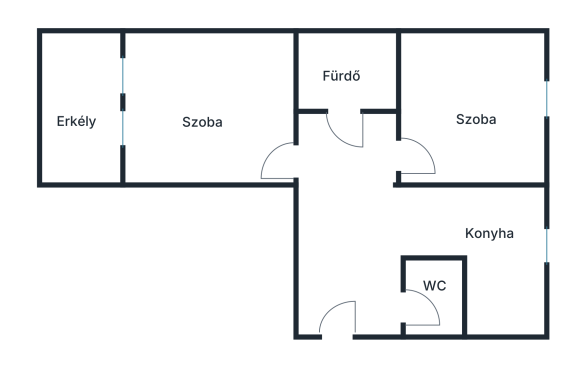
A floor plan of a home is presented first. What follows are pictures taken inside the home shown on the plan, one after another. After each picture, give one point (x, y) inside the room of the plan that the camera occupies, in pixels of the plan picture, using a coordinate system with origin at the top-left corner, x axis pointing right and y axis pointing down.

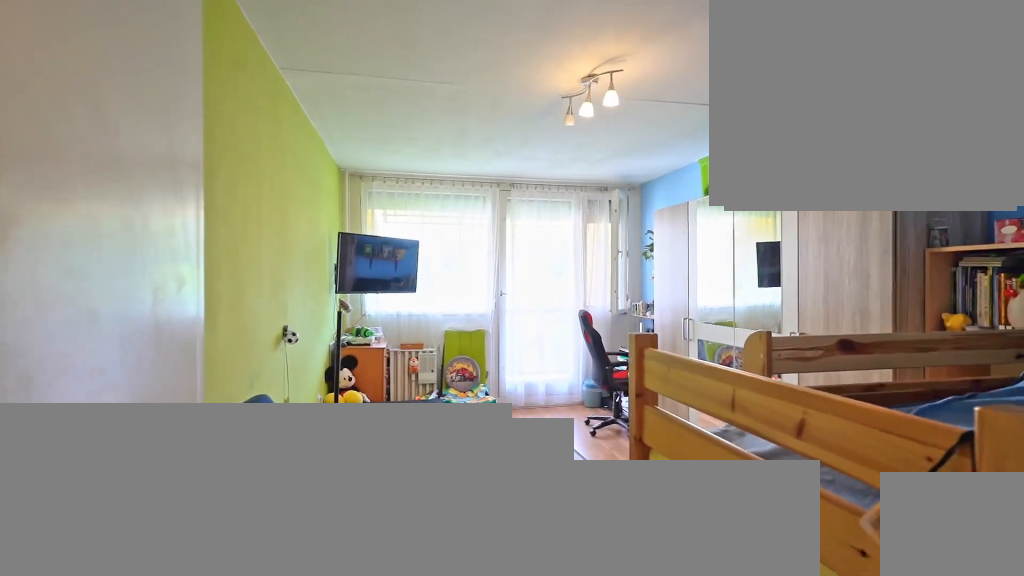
(210, 112)
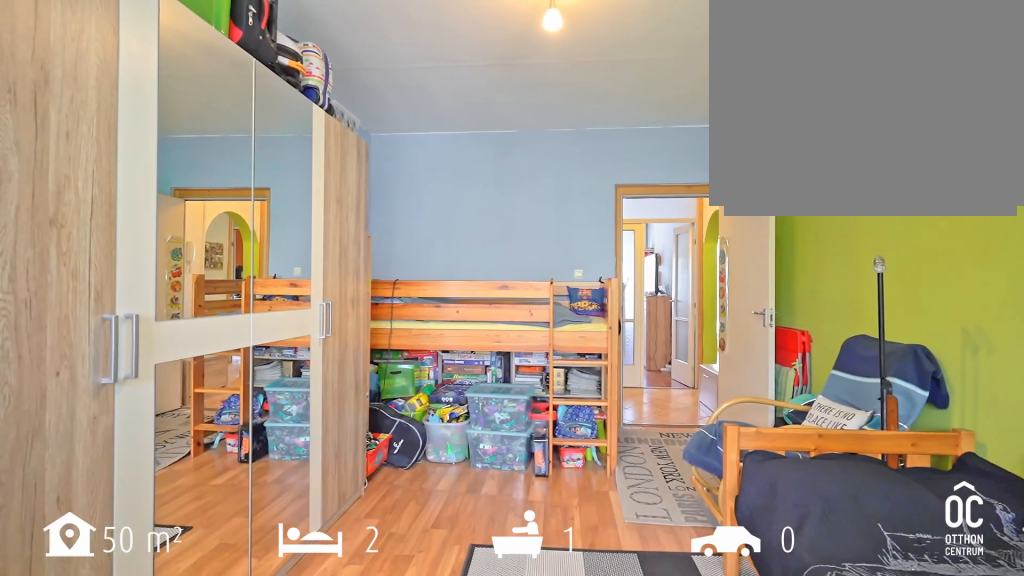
(210, 112)
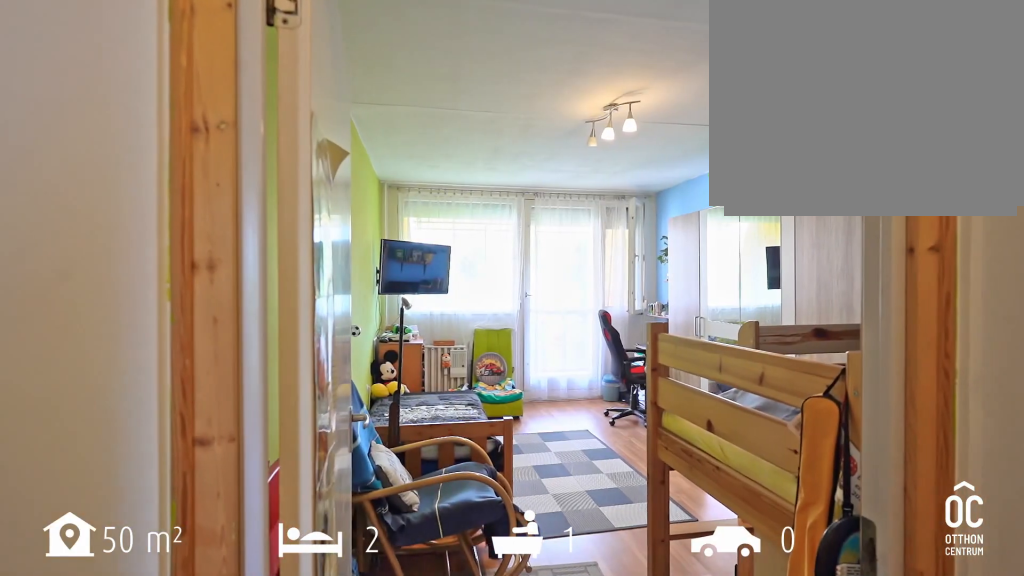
(215, 109)
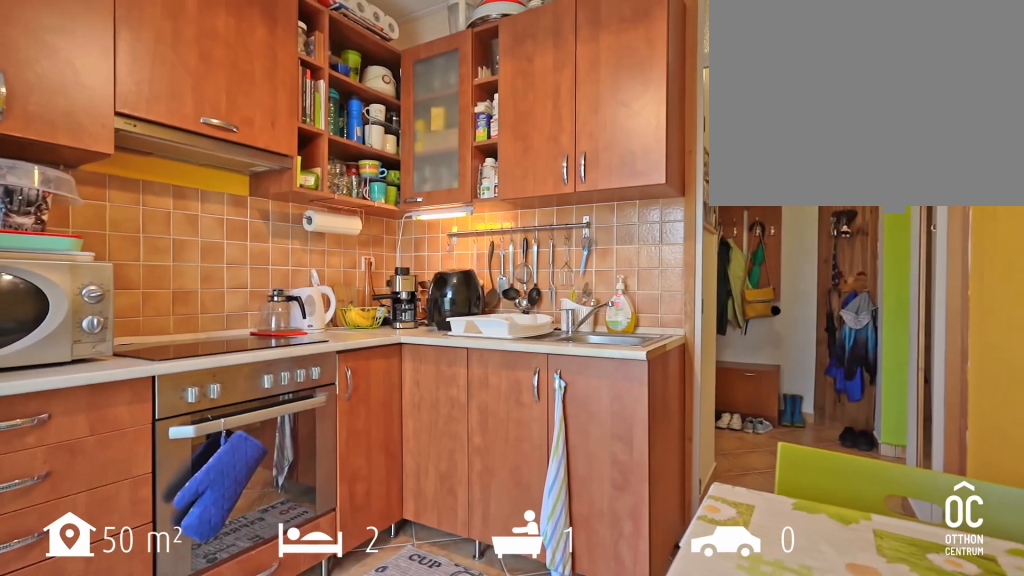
(484, 253)
